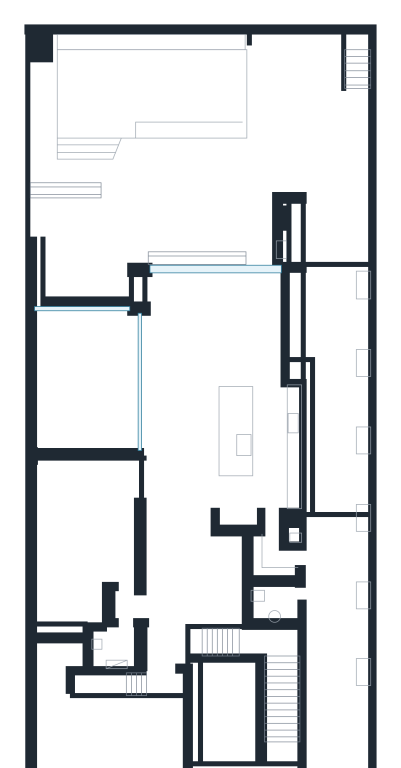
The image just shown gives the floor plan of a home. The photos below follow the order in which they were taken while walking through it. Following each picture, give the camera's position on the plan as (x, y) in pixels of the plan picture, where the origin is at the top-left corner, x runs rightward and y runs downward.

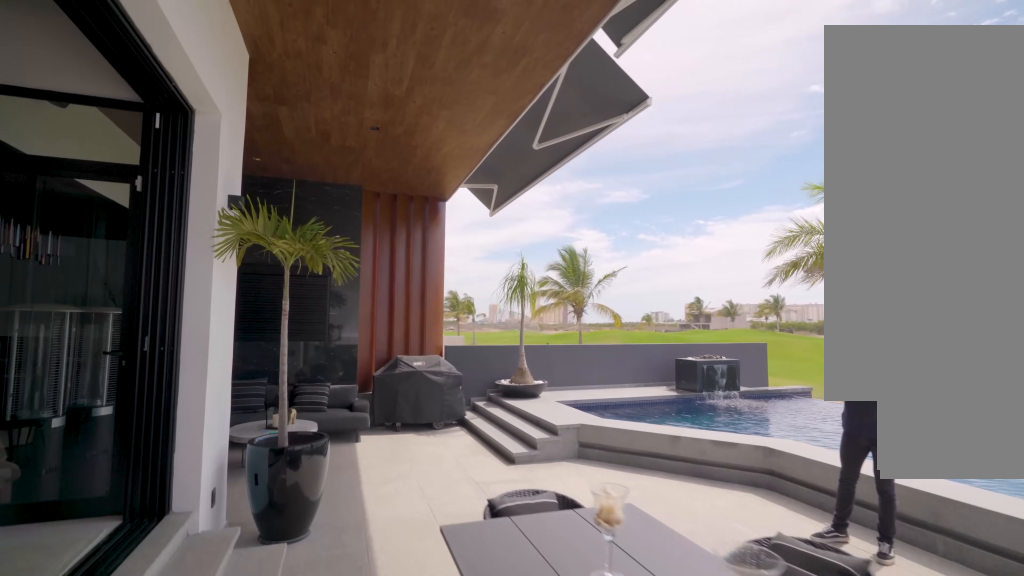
(259, 227)
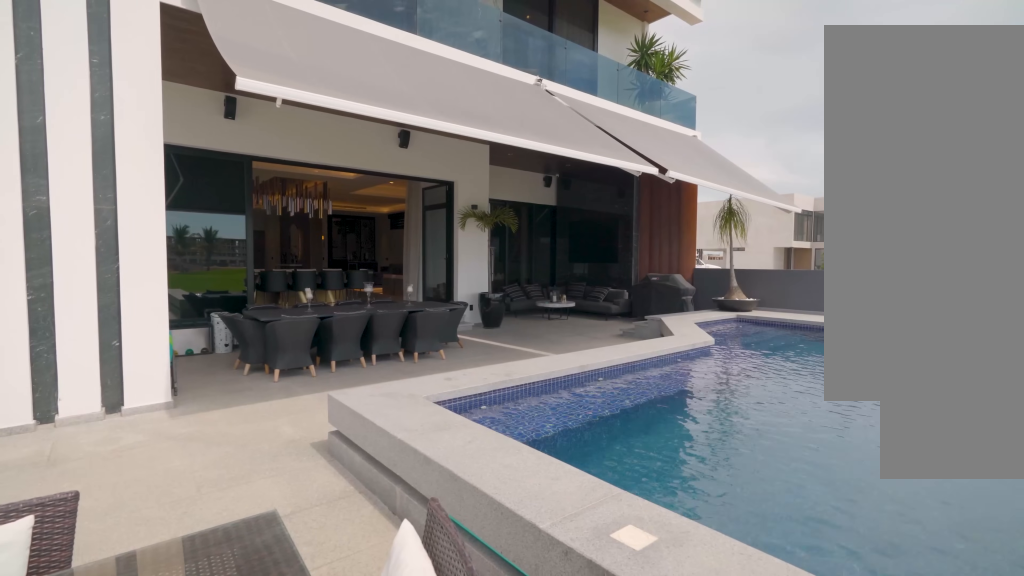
(279, 130)
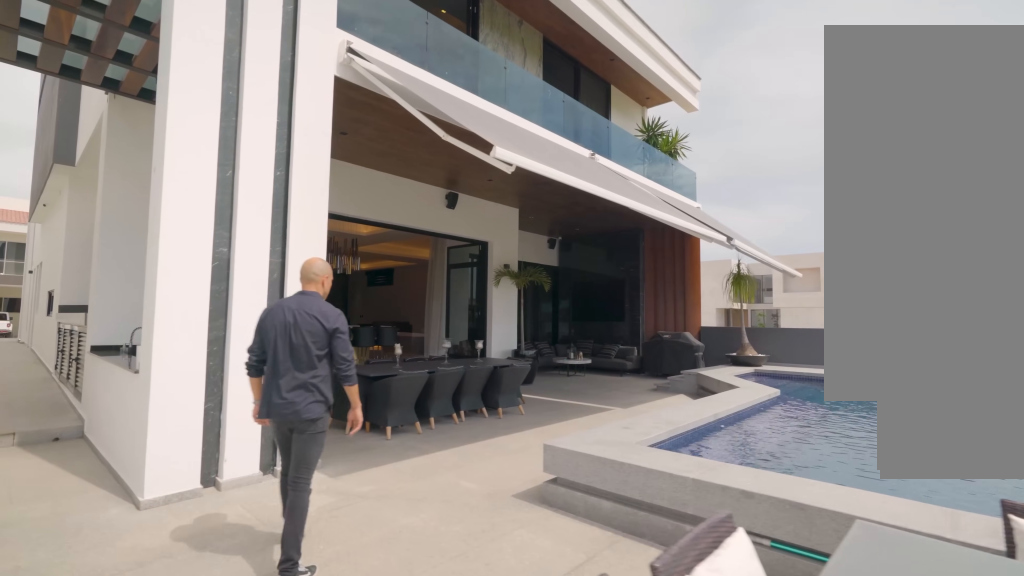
(279, 130)
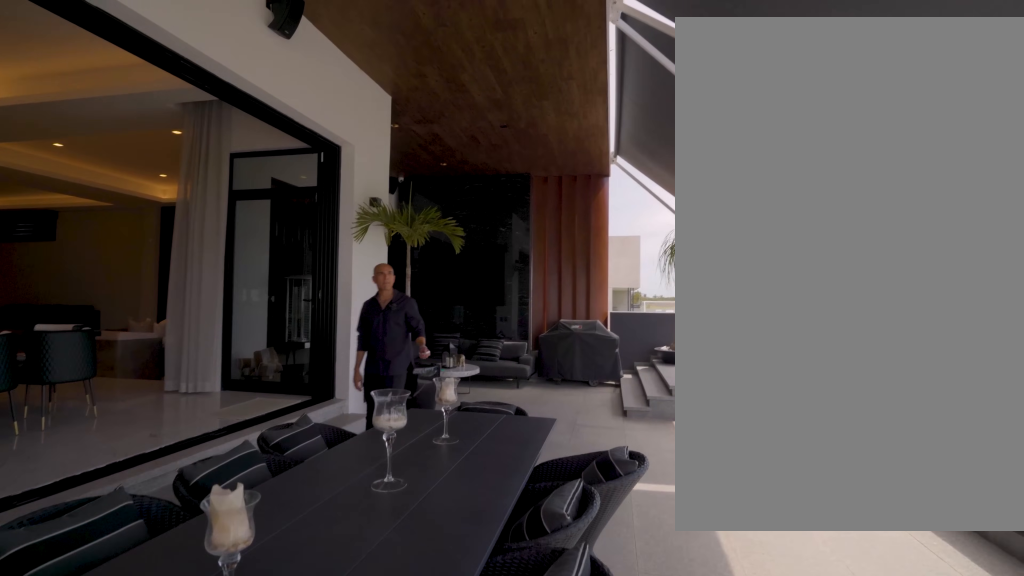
(268, 193)
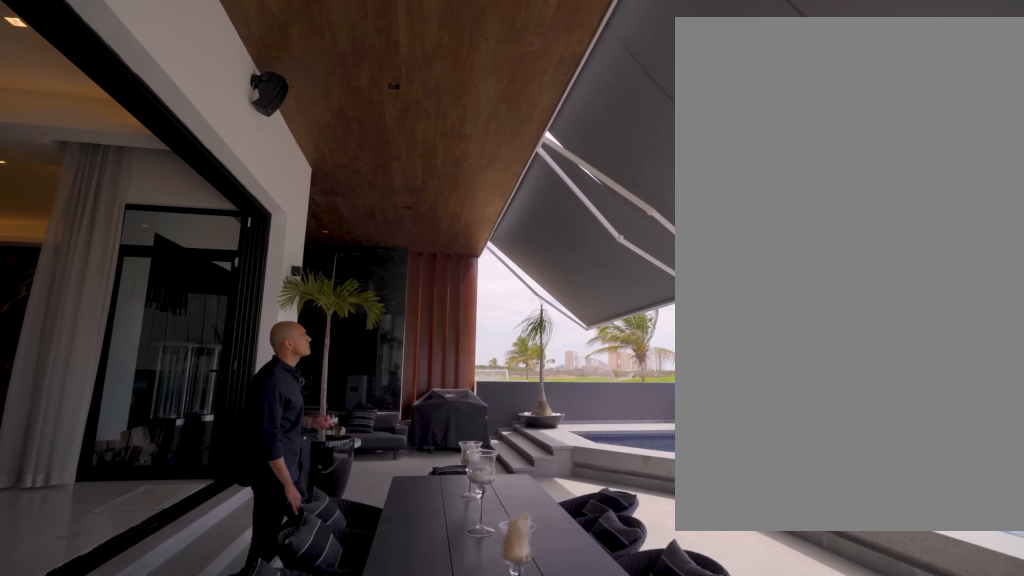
(268, 196)
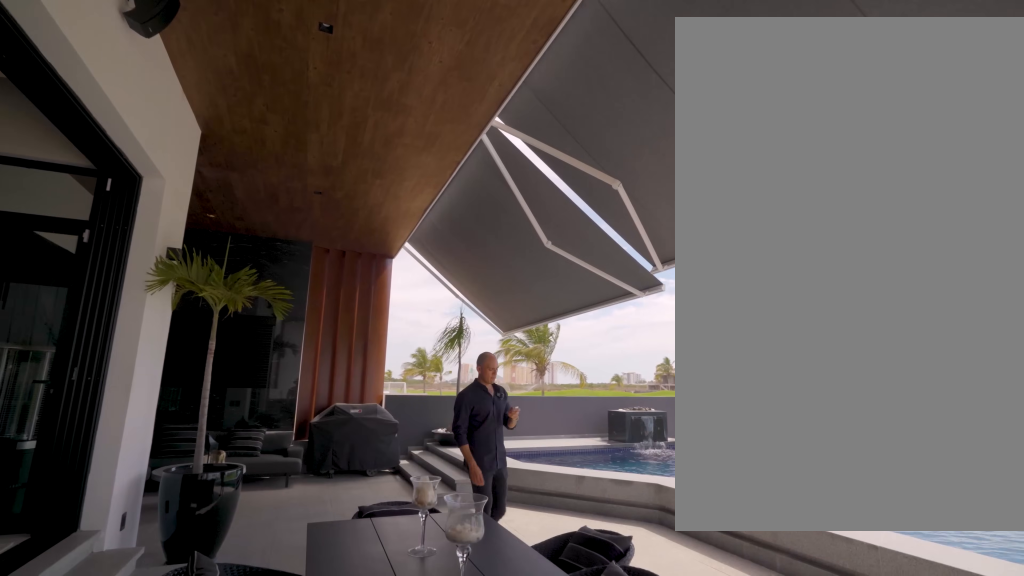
(268, 196)
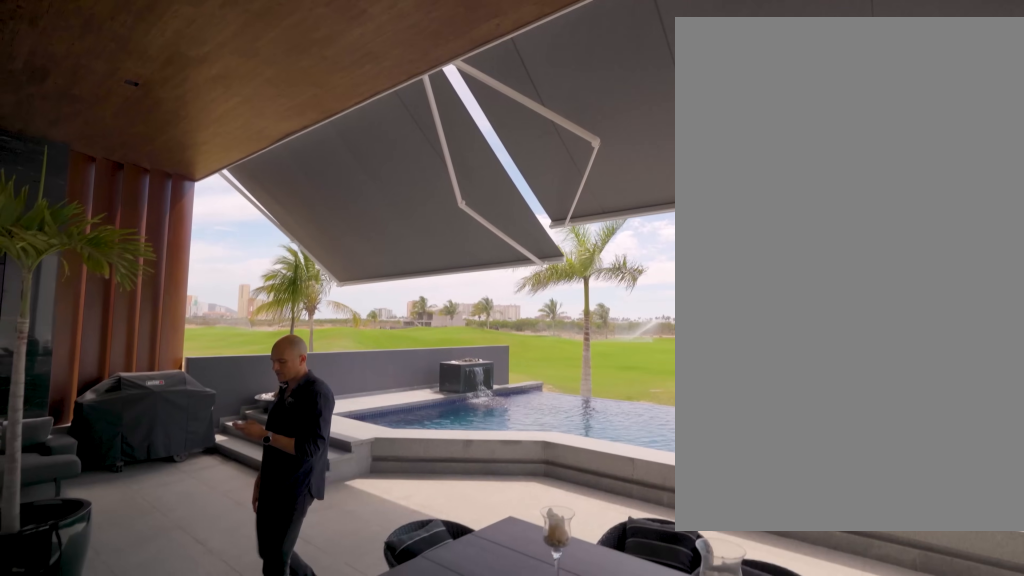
(202, 257)
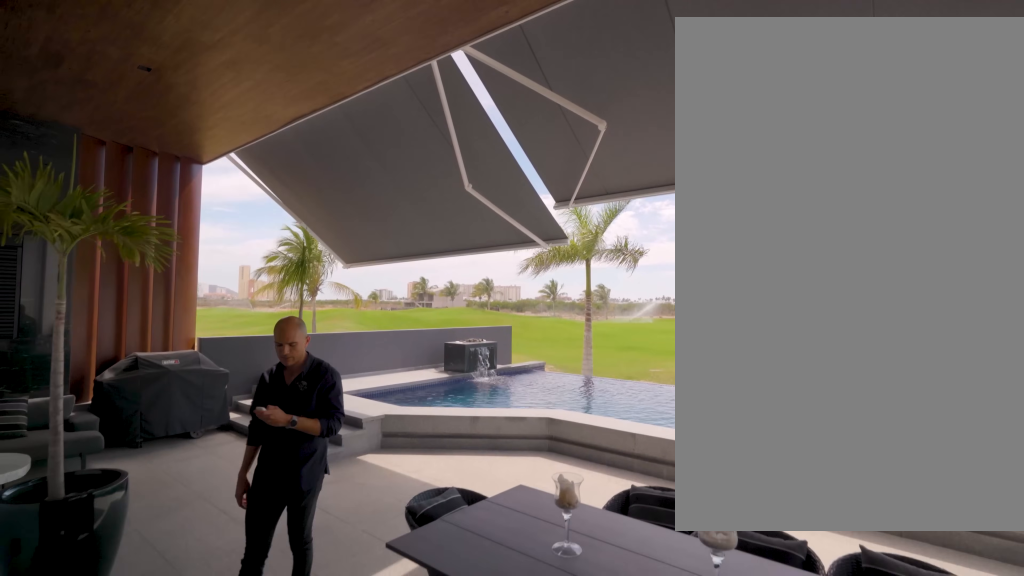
(200, 259)
